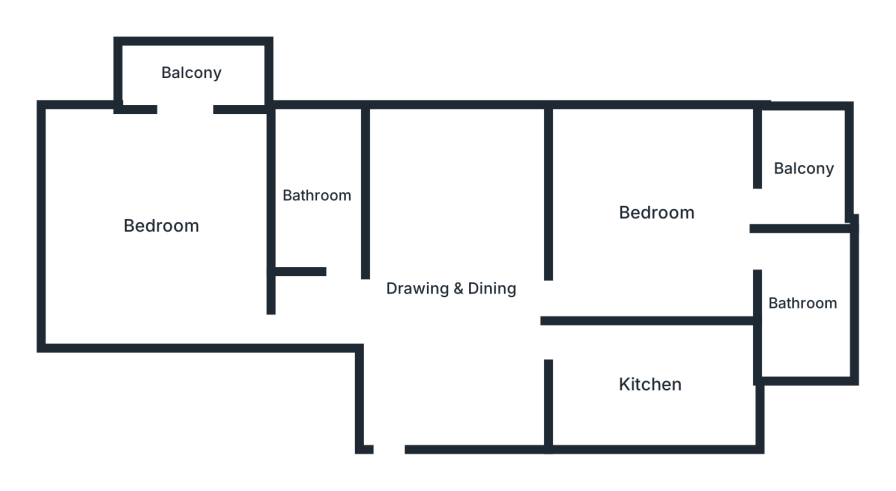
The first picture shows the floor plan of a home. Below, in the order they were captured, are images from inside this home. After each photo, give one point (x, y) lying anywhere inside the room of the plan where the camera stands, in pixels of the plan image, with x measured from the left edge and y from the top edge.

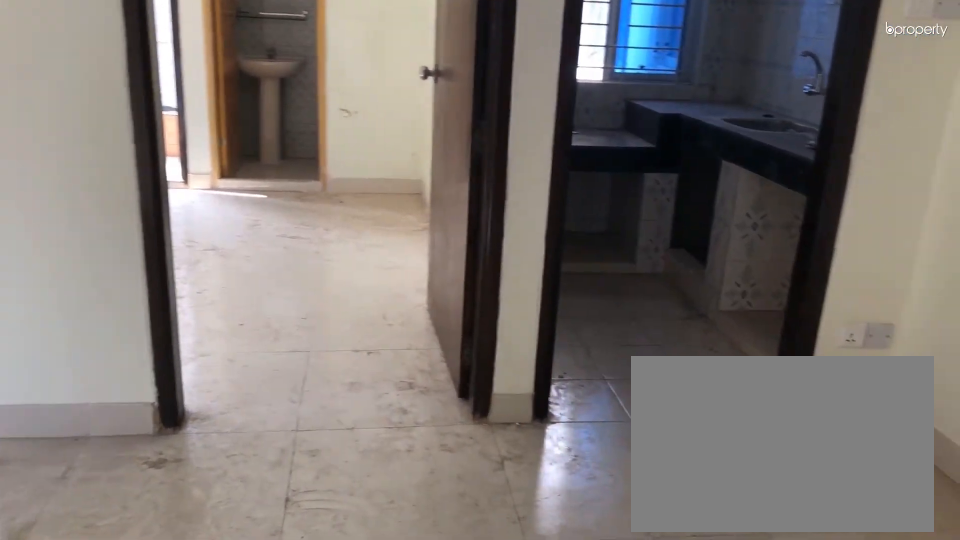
(456, 293)
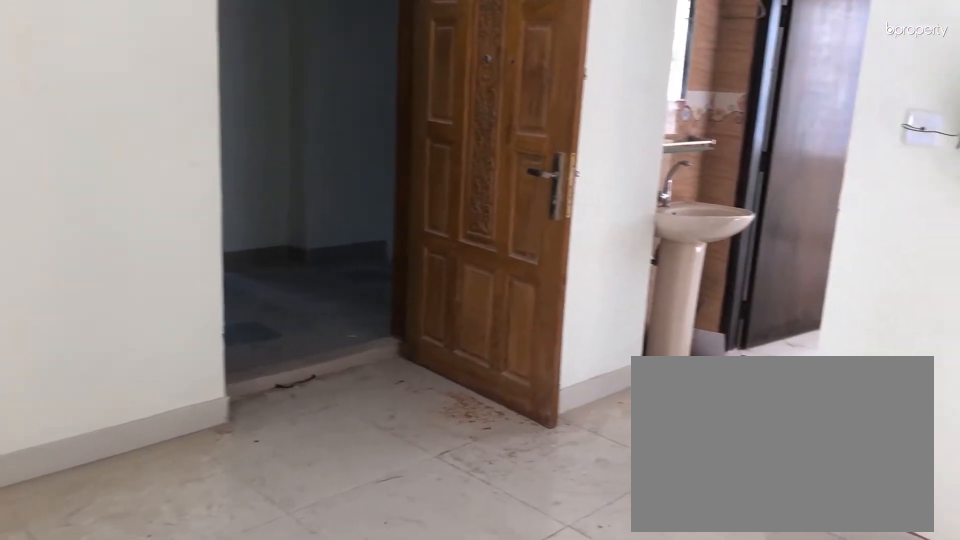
(456, 293)
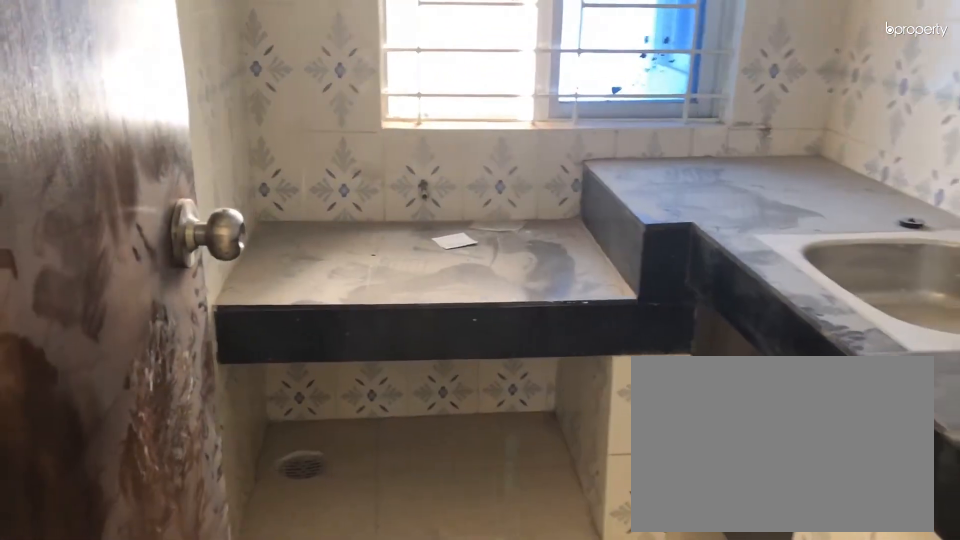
(649, 385)
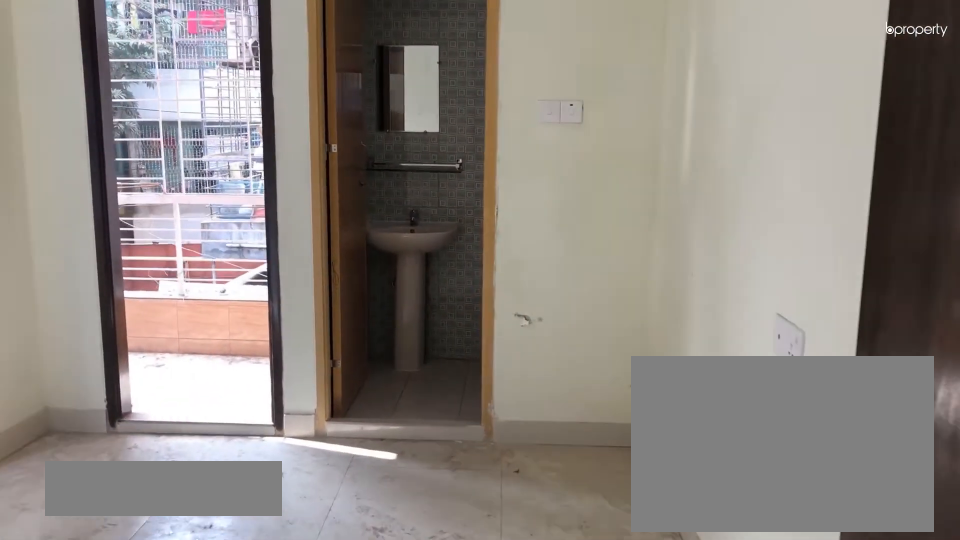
(654, 212)
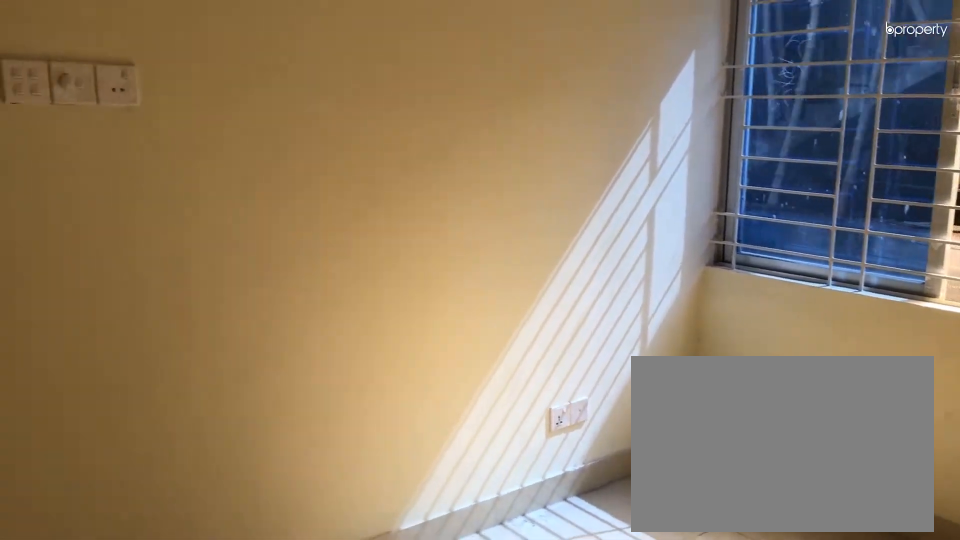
(655, 212)
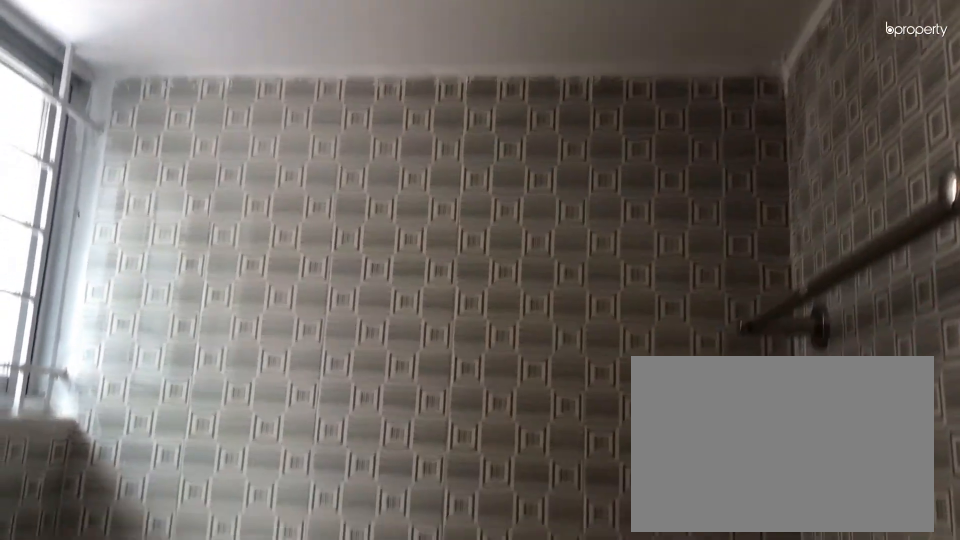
(800, 304)
